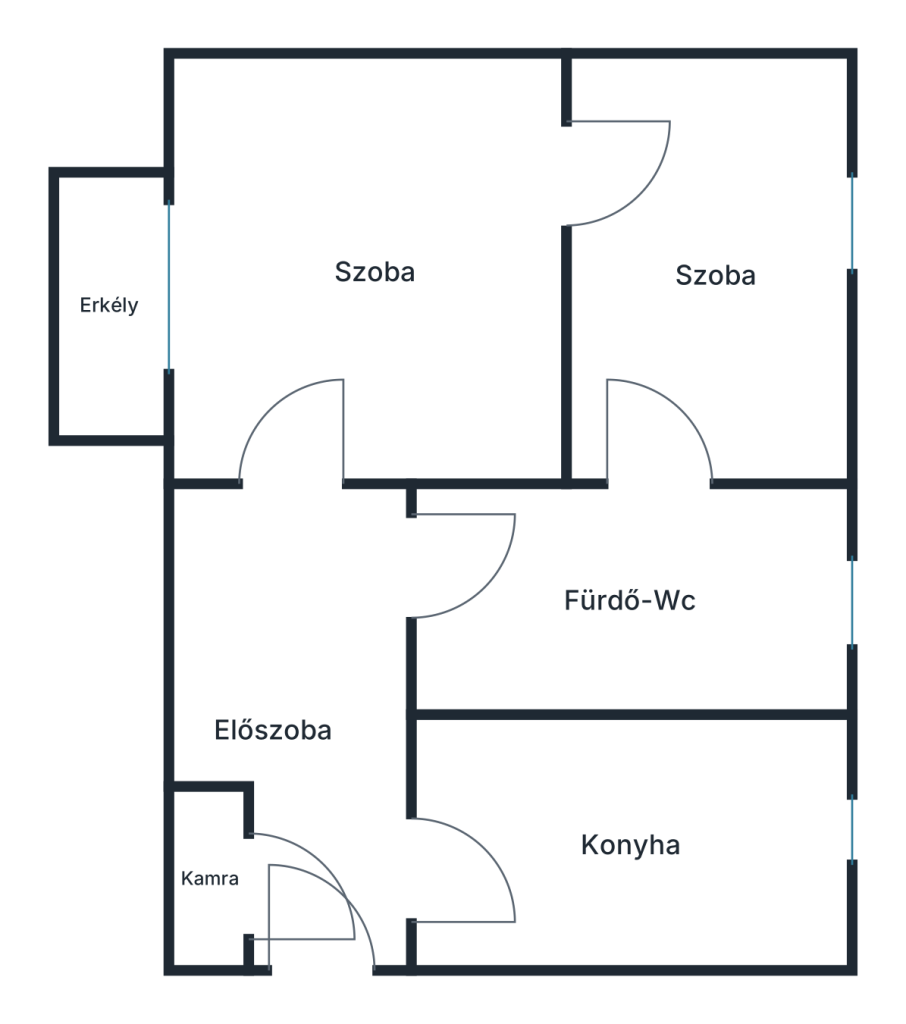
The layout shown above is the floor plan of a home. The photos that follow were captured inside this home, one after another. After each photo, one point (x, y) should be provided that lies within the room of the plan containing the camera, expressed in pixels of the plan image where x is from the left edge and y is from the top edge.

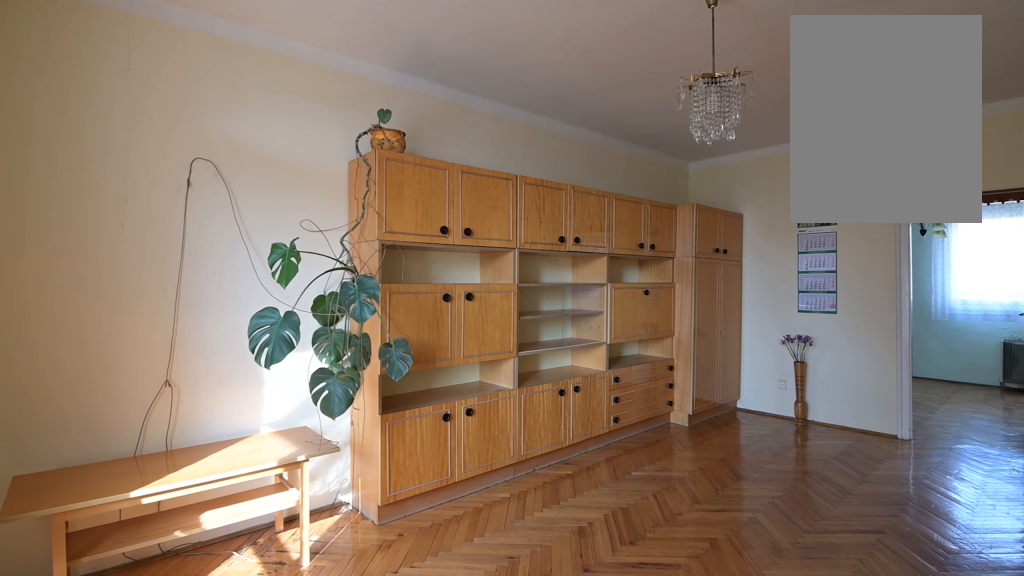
(414, 212)
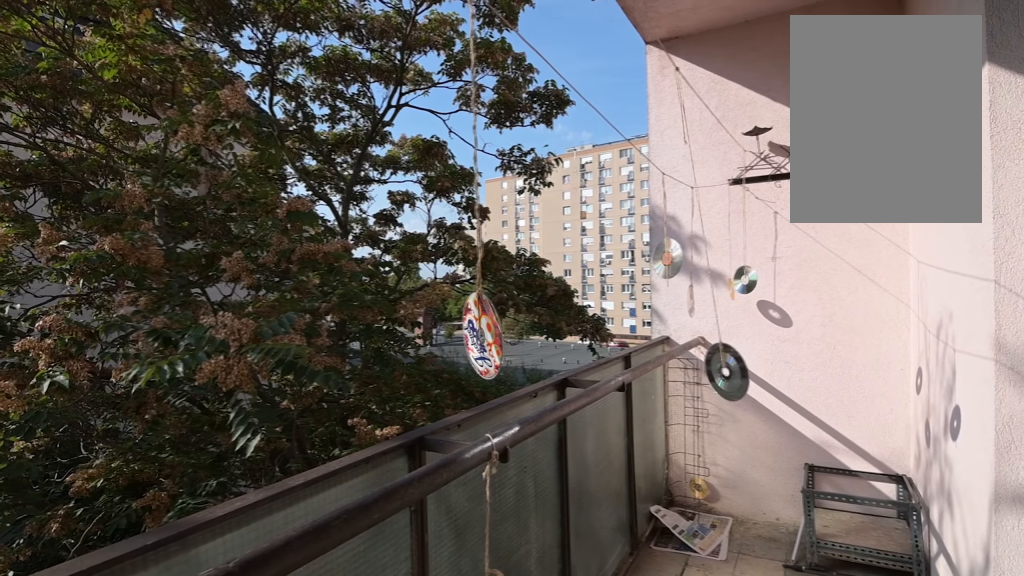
(94, 309)
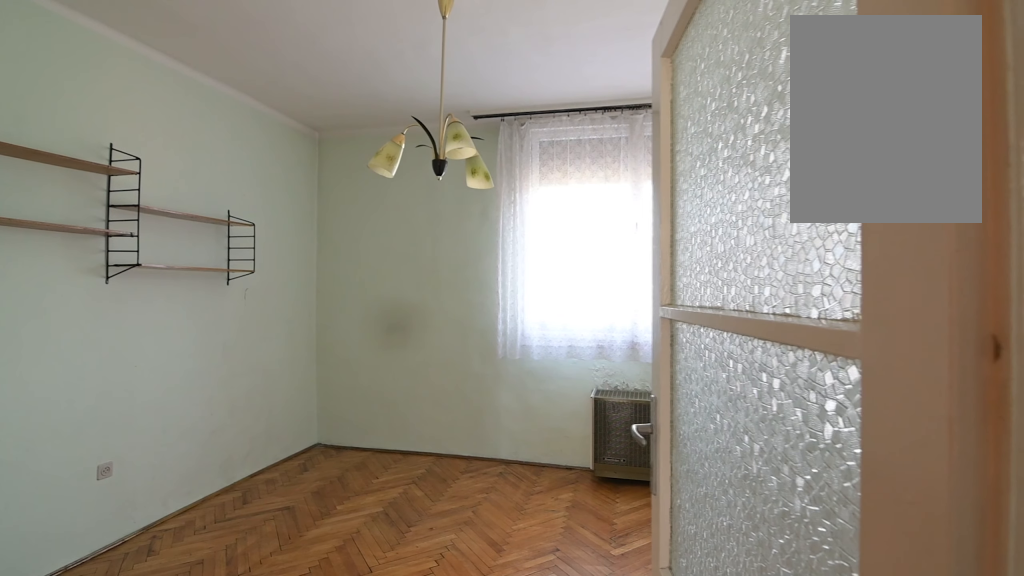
(720, 269)
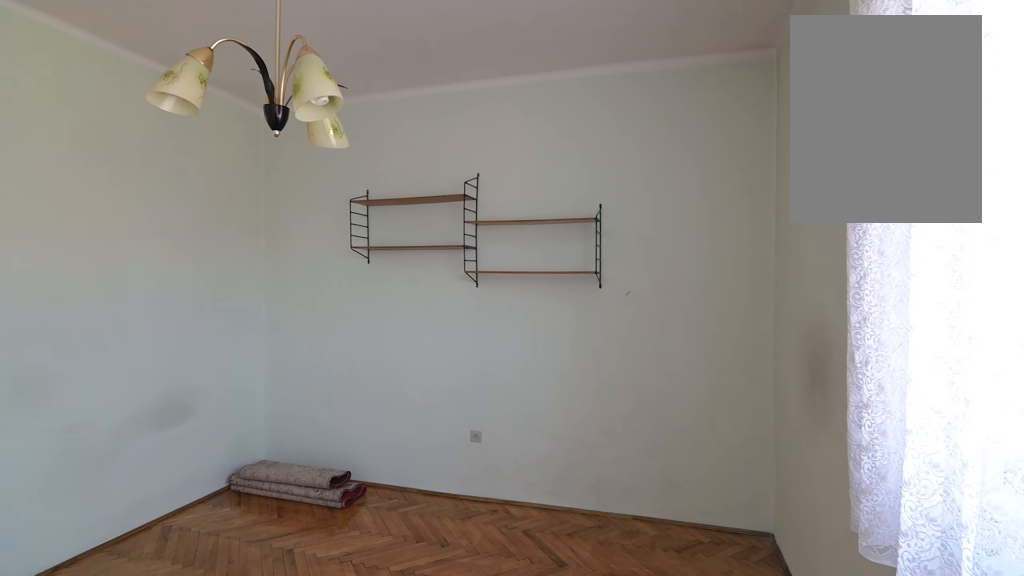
(721, 269)
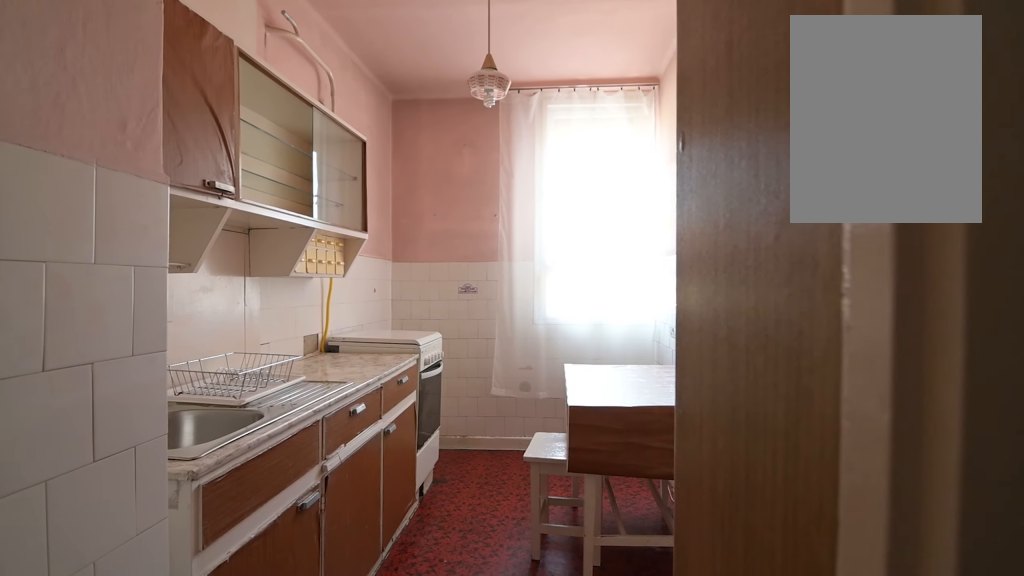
(648, 846)
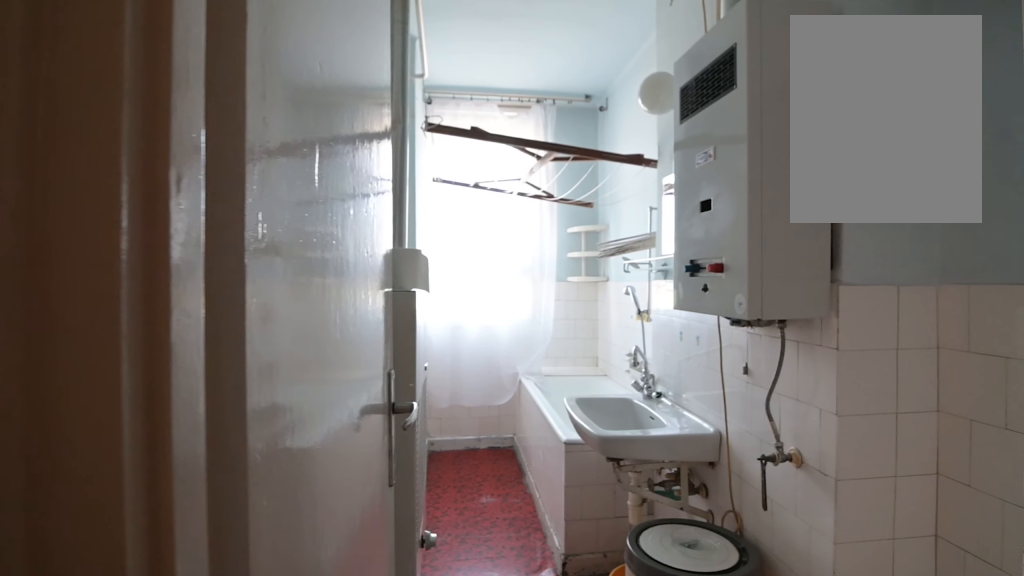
(654, 594)
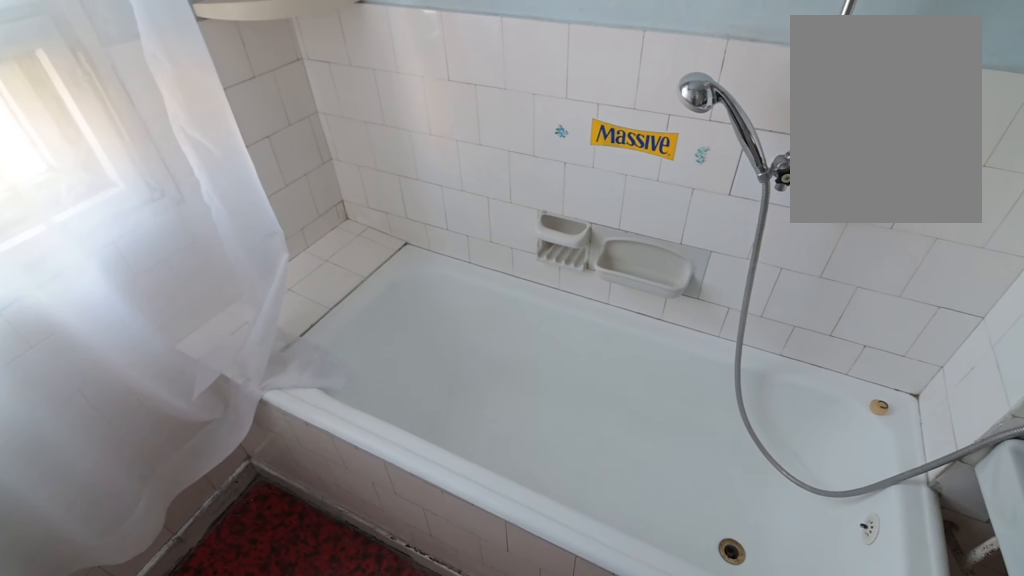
(654, 594)
